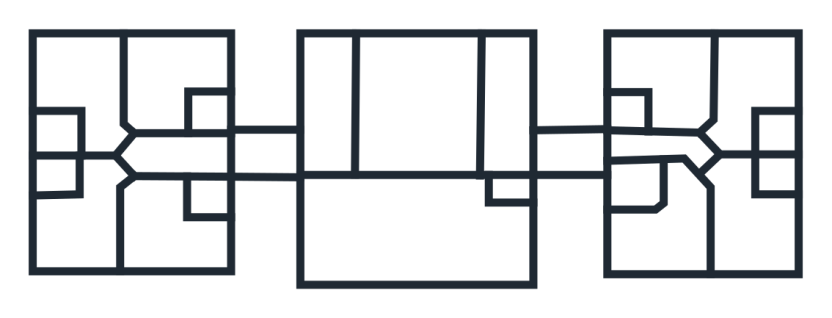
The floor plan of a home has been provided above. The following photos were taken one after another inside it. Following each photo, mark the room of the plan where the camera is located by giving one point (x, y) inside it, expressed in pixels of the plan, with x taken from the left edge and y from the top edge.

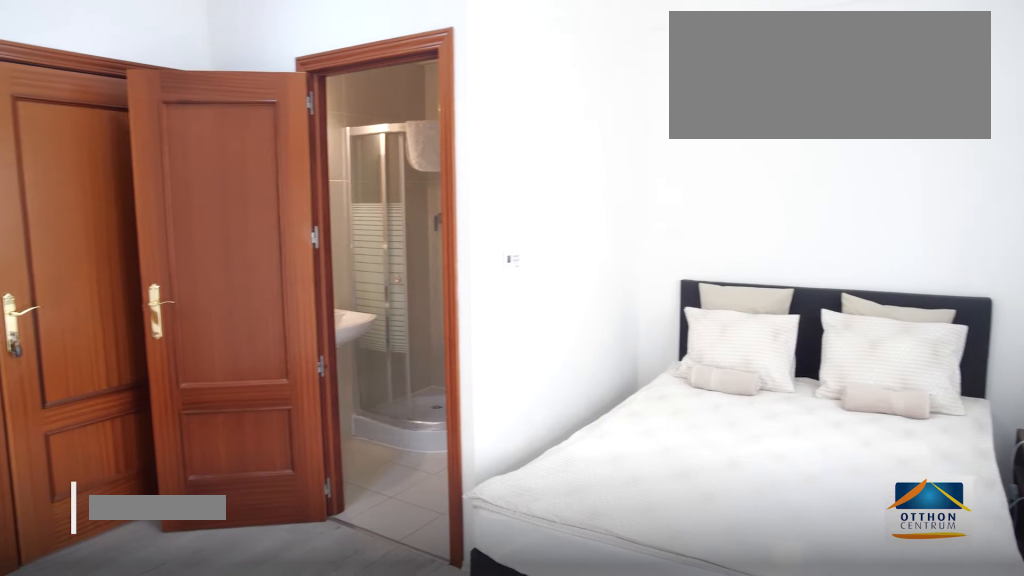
(153, 229)
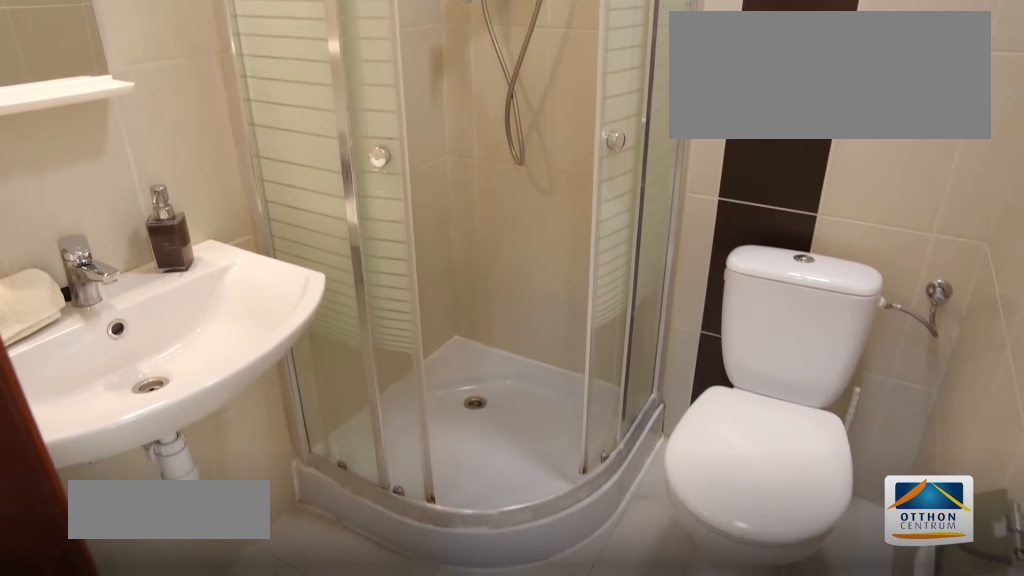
(209, 198)
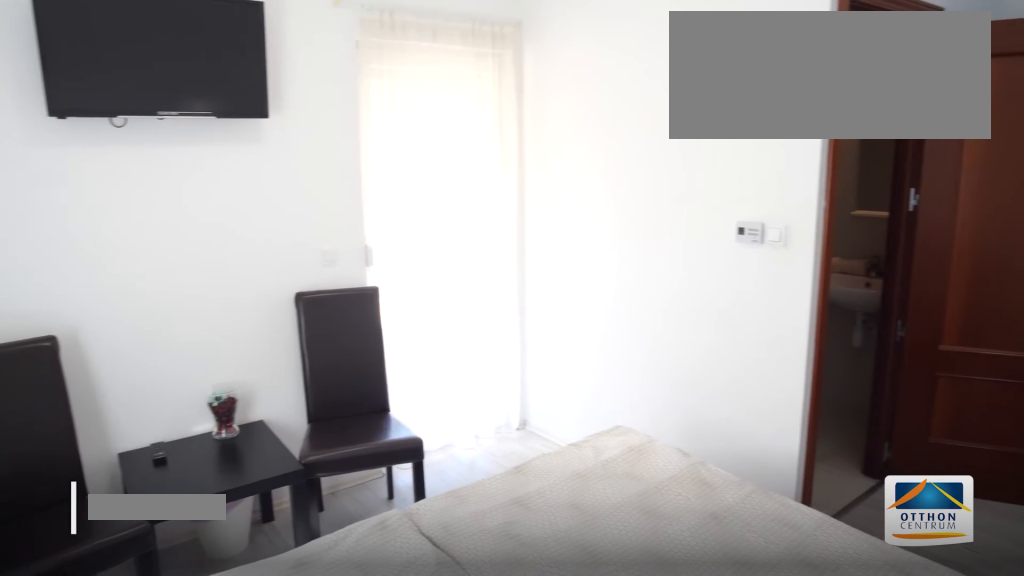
(79, 226)
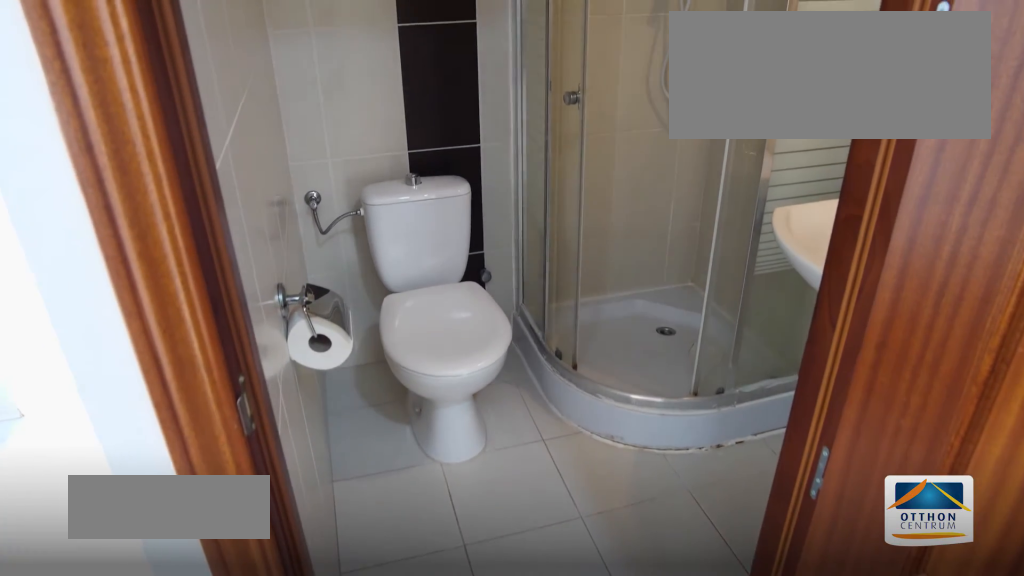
(59, 176)
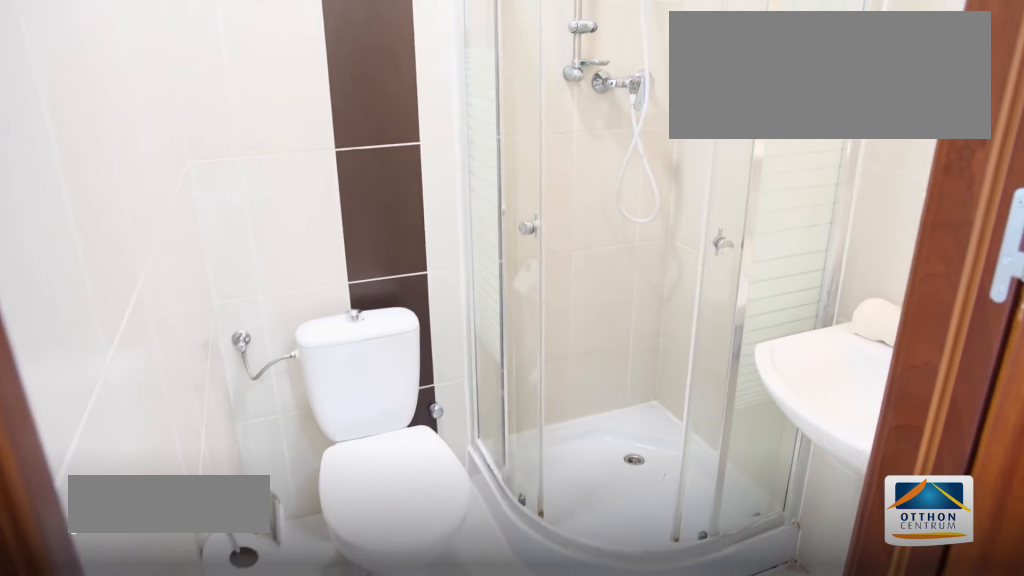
(59, 175)
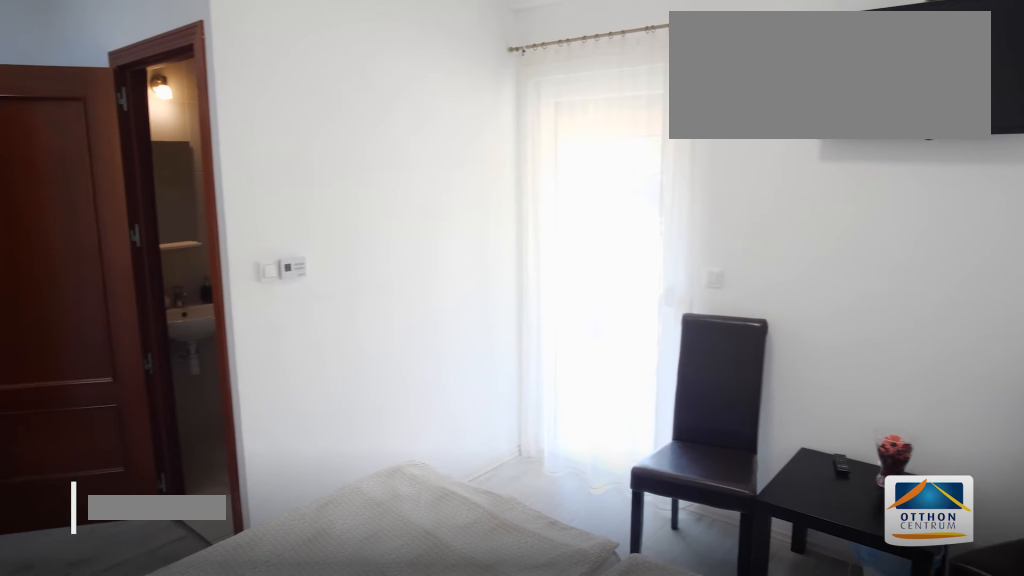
(75, 76)
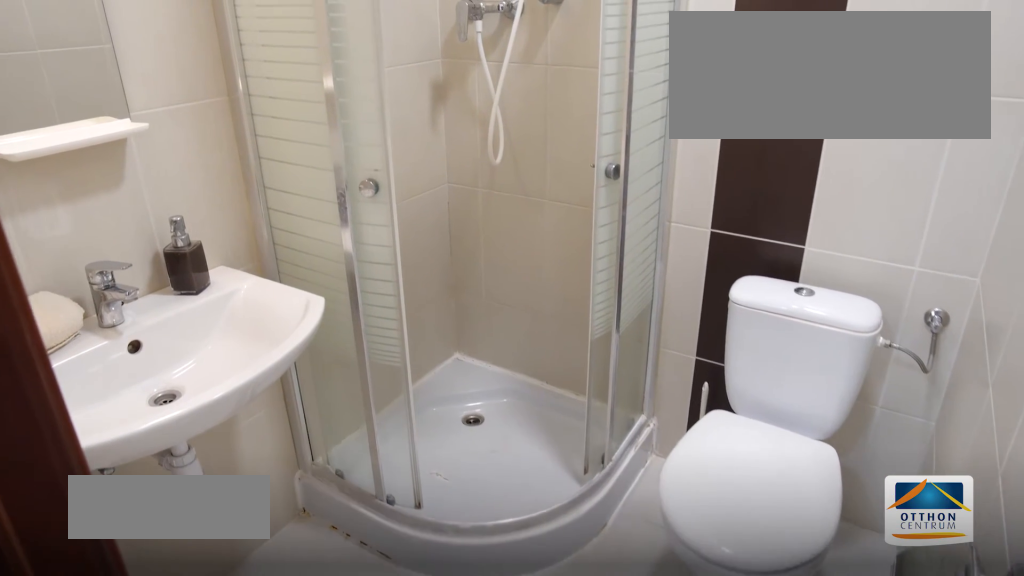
(56, 134)
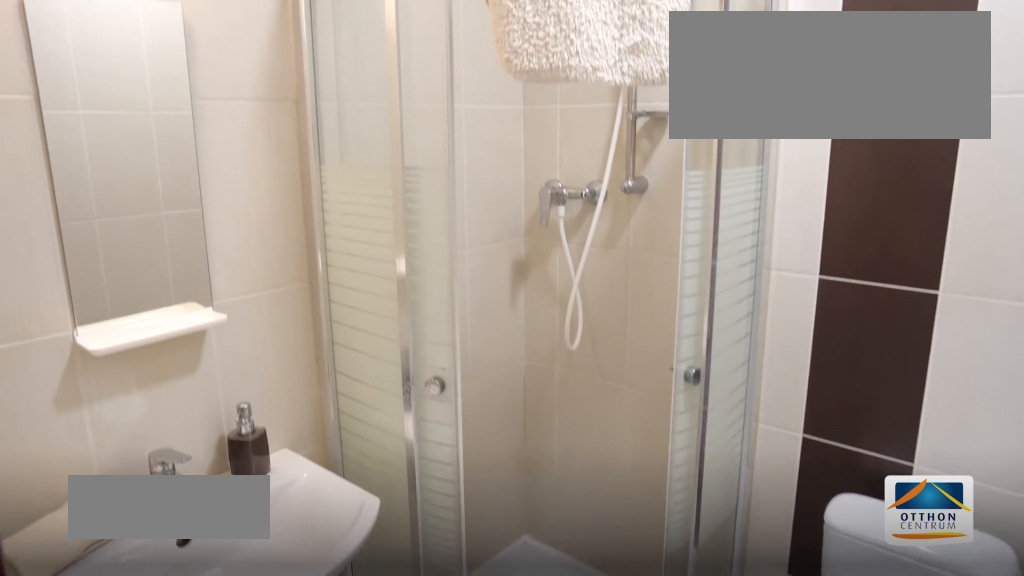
(56, 134)
